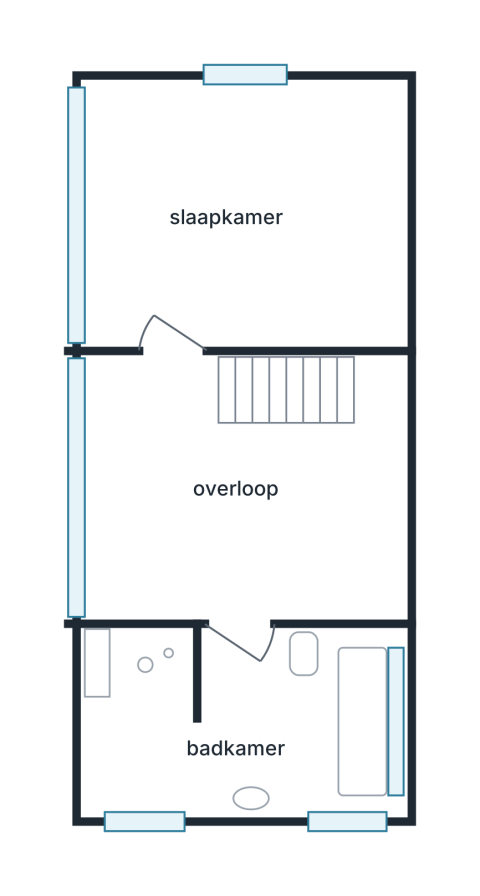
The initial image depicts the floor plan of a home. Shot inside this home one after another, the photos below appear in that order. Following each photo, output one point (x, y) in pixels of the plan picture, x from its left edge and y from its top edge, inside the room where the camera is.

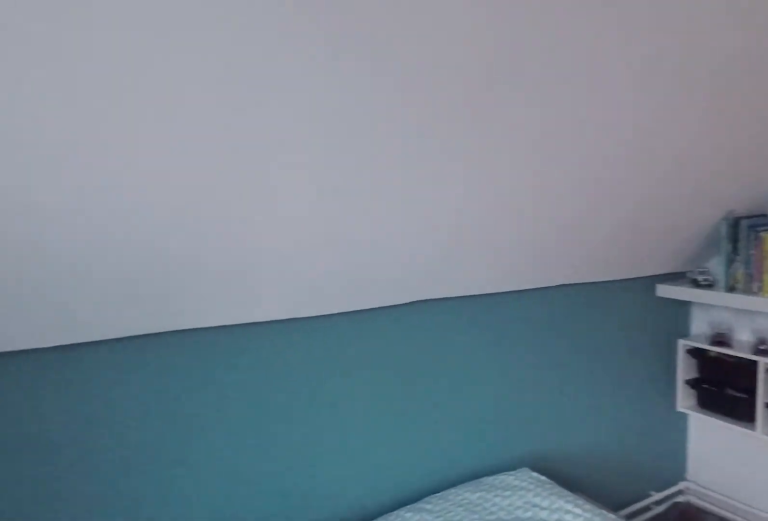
(92, 216)
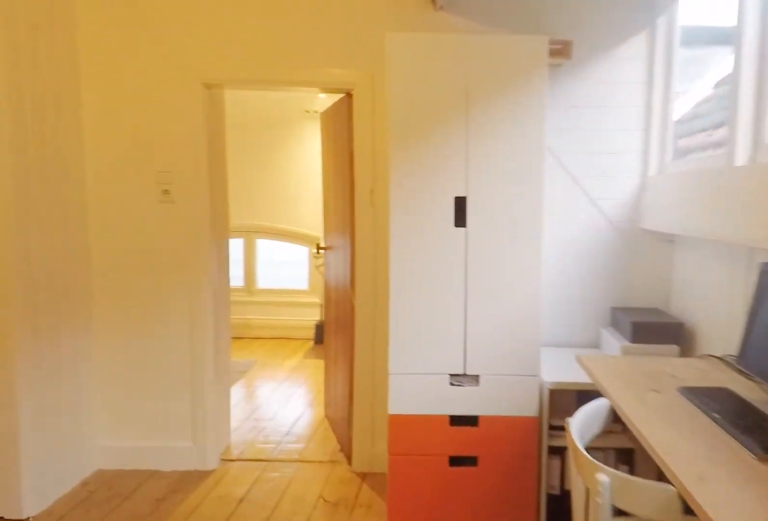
(232, 499)
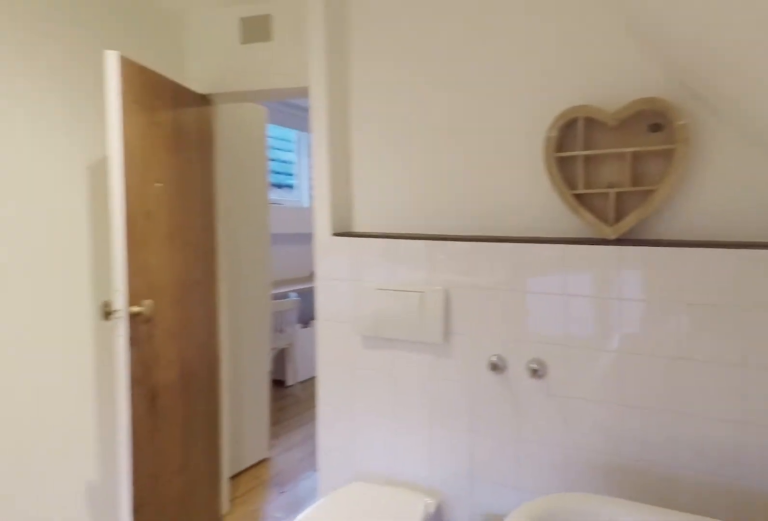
(93, 672)
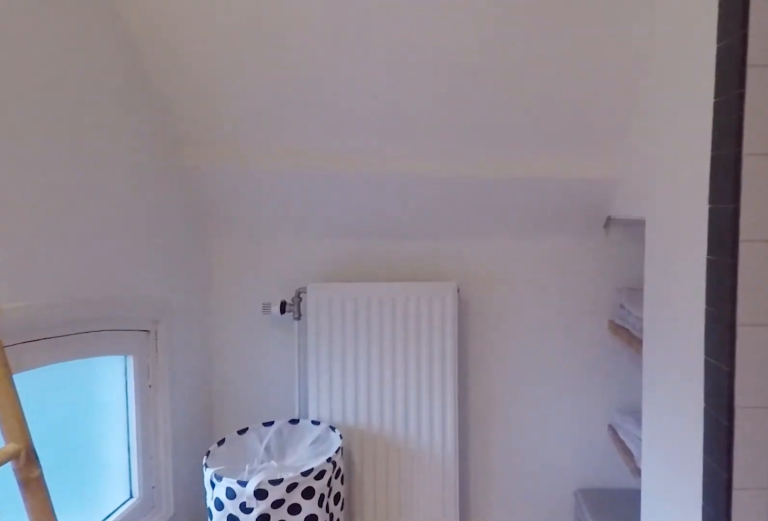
(93, 672)
